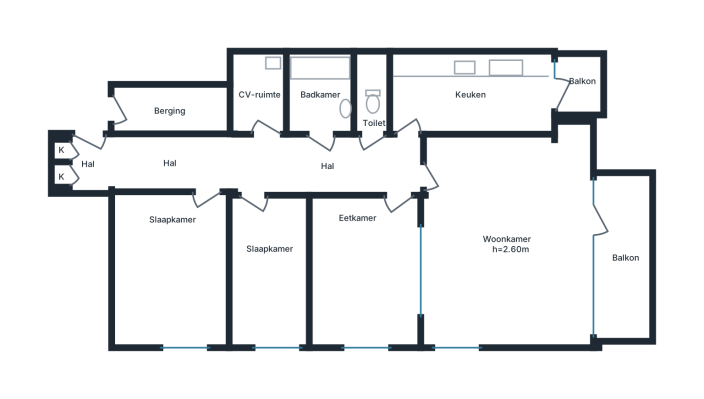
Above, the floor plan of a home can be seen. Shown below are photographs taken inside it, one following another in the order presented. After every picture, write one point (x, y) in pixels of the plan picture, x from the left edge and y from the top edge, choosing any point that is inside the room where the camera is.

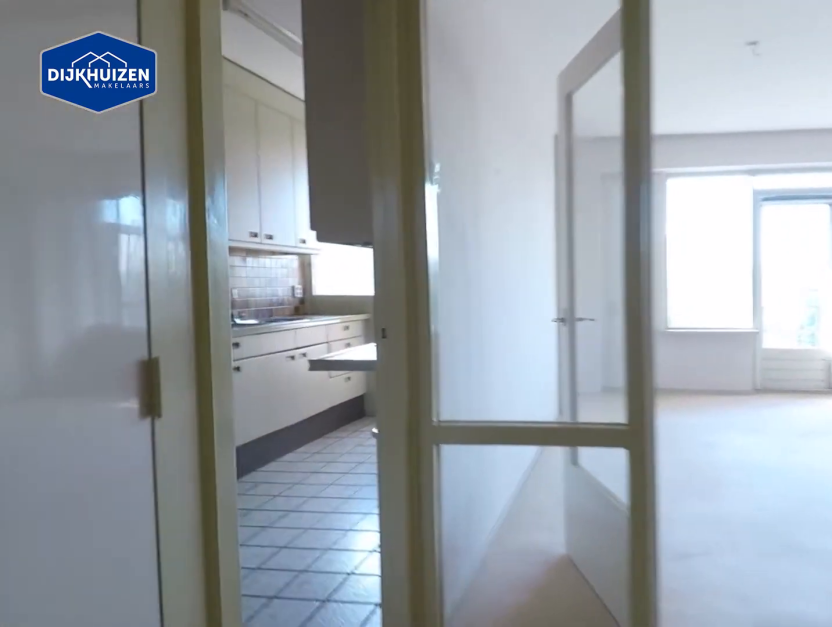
(254, 164)
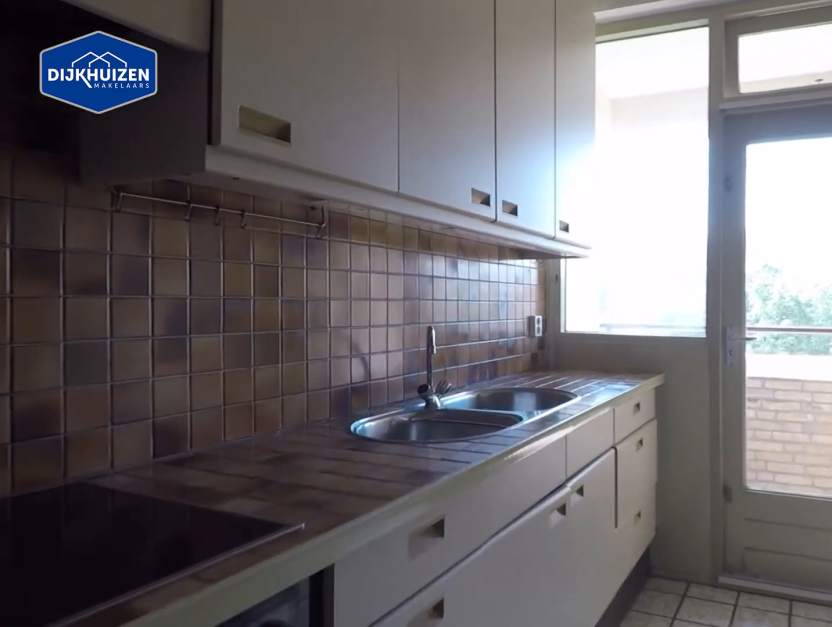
(471, 93)
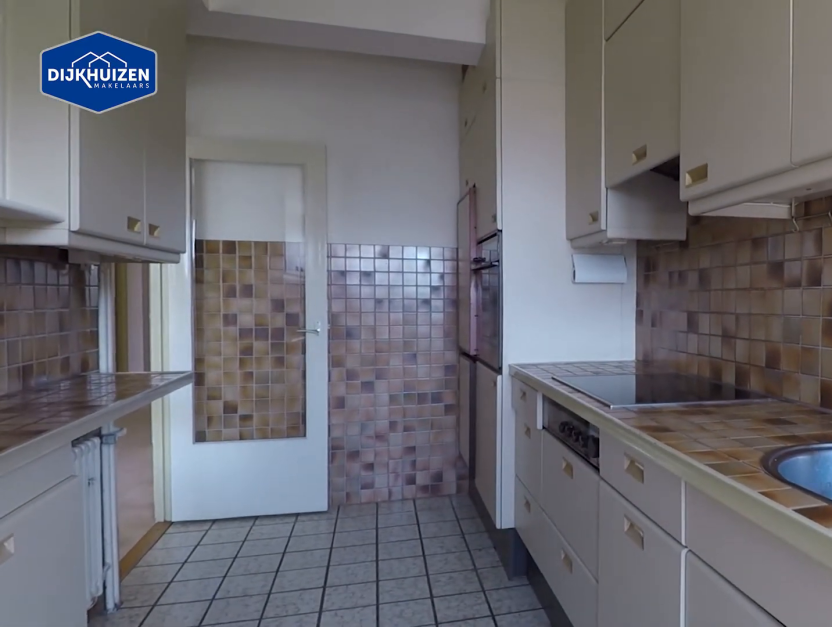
(471, 93)
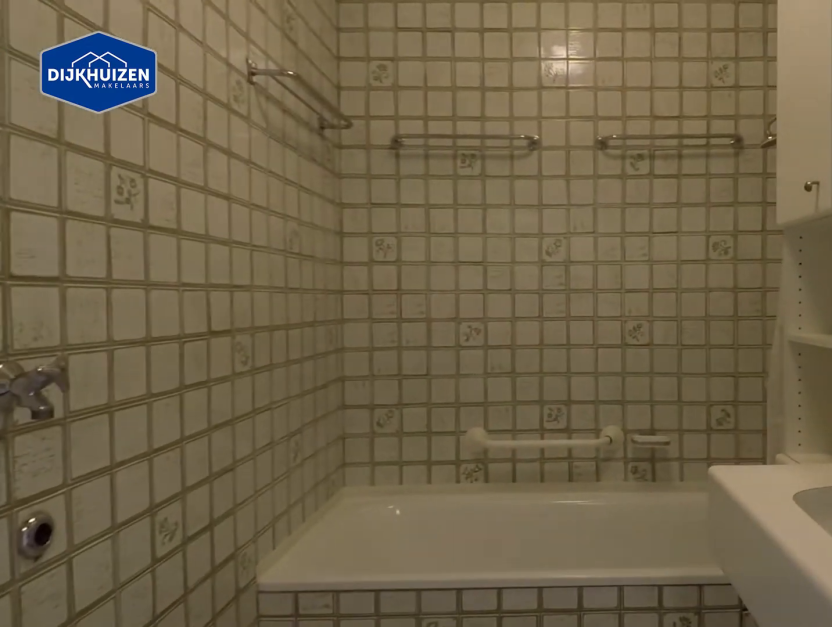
(321, 92)
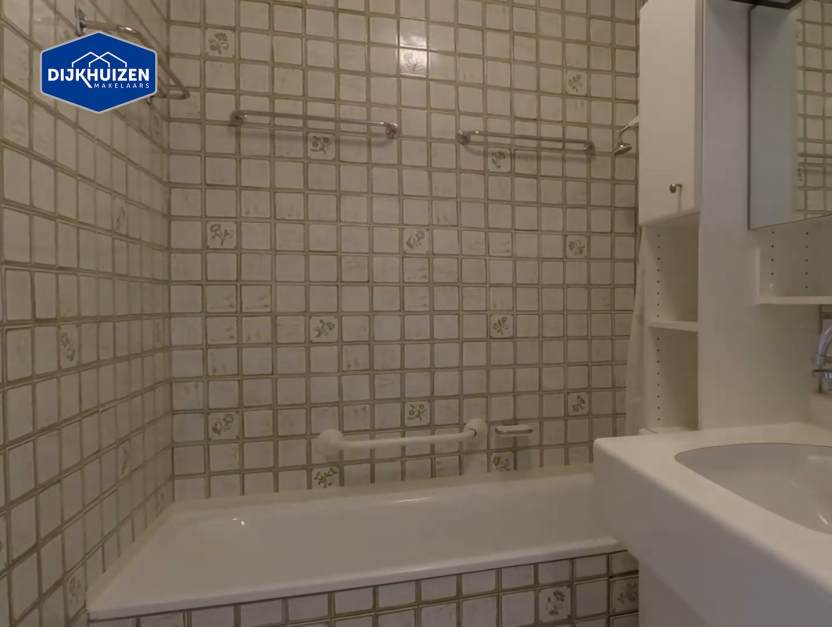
(321, 92)
